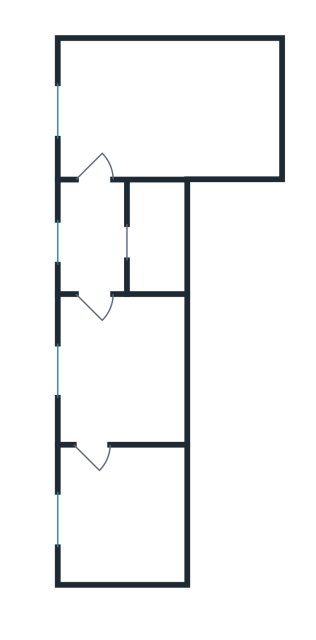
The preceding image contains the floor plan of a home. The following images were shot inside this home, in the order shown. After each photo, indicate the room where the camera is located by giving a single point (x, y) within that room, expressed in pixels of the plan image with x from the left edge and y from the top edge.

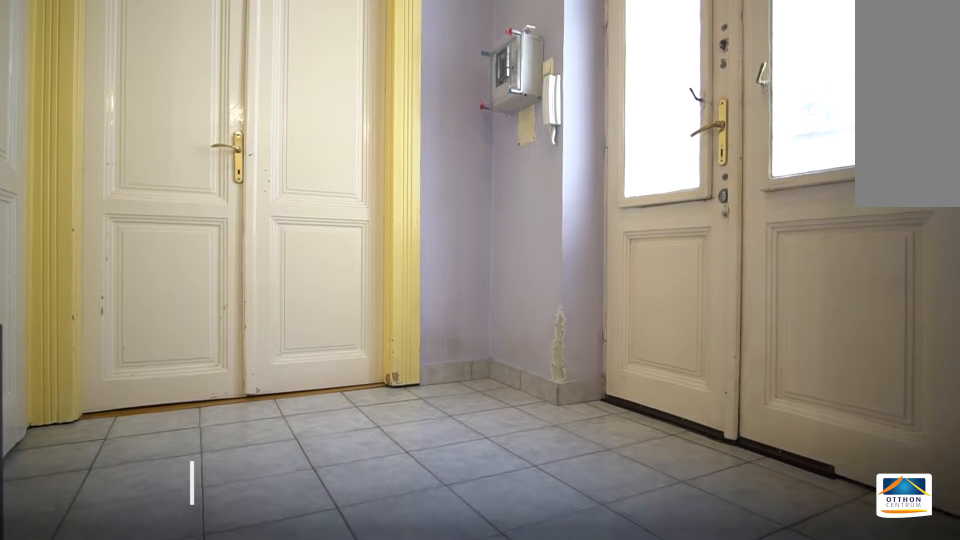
(96, 238)
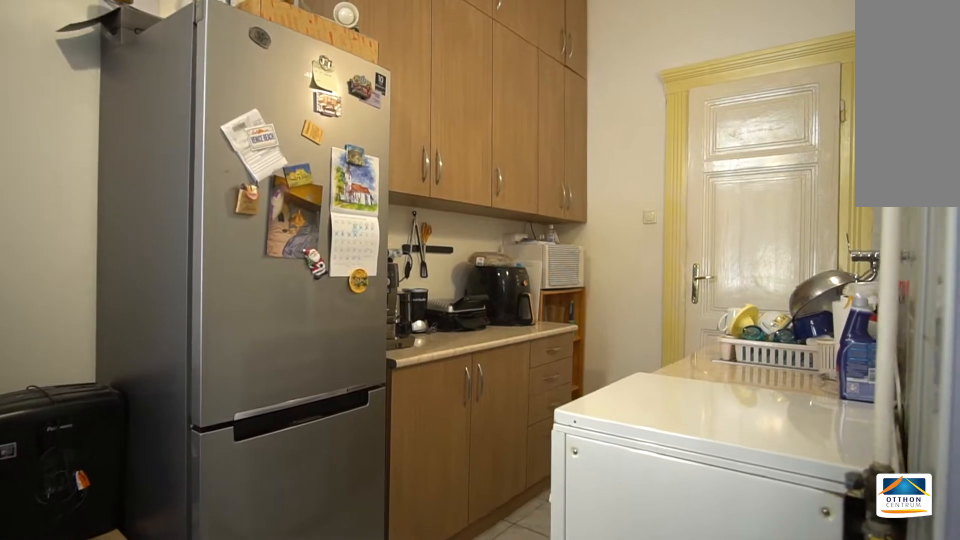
(183, 108)
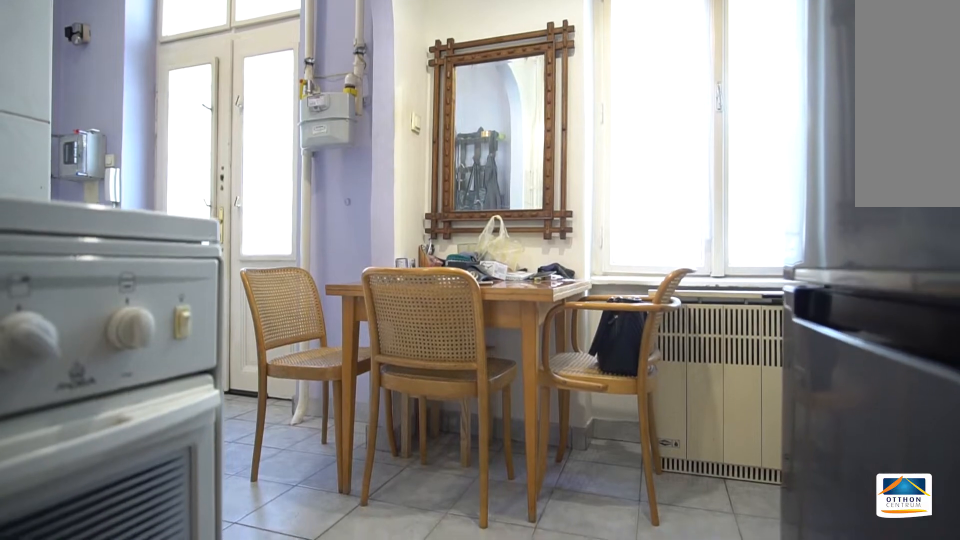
(182, 108)
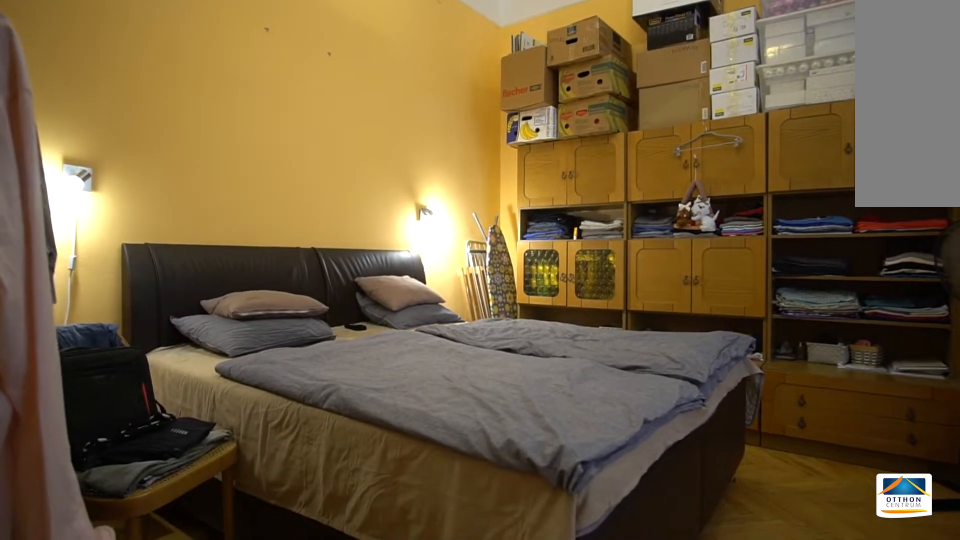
(131, 515)
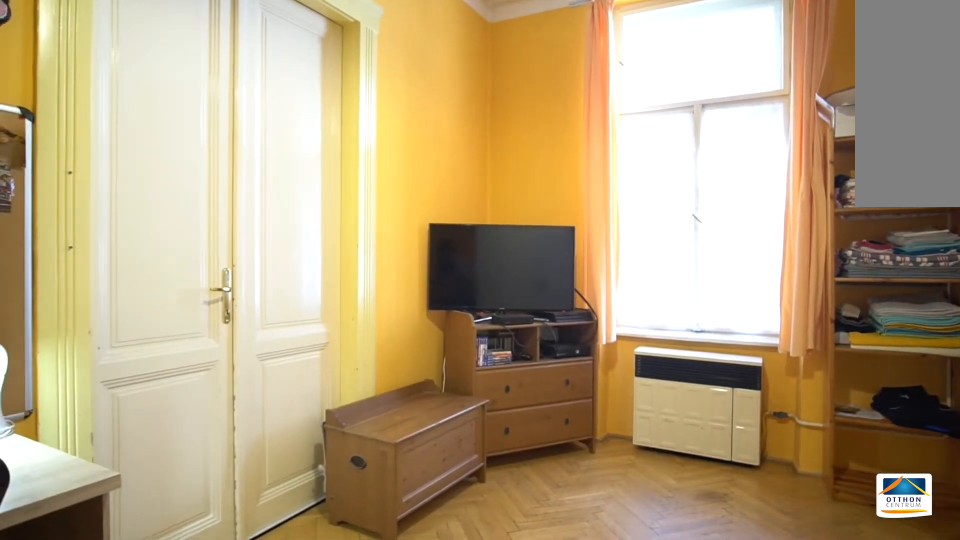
(132, 372)
